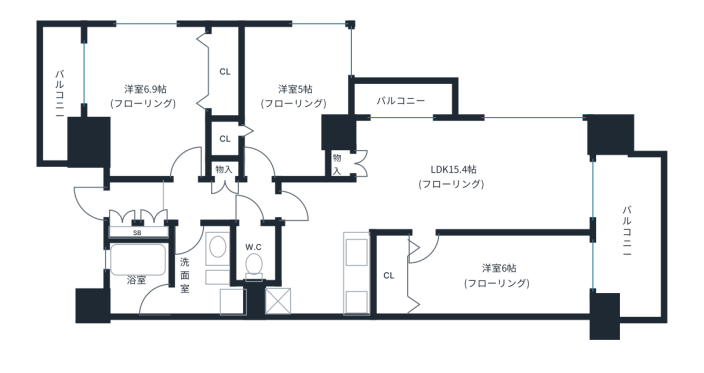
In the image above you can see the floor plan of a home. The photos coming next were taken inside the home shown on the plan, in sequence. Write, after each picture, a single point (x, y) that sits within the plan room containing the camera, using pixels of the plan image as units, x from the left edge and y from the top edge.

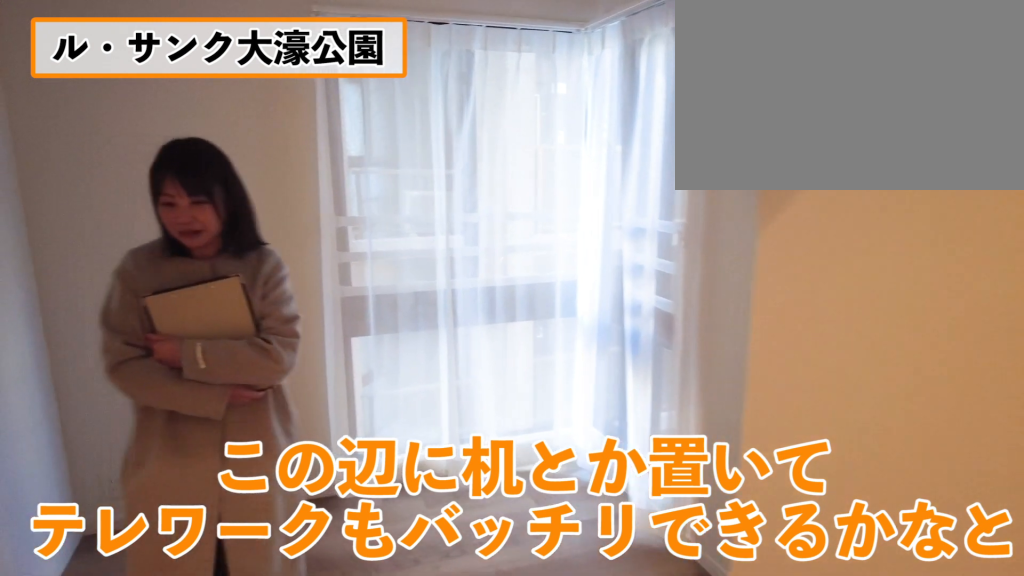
(294, 98)
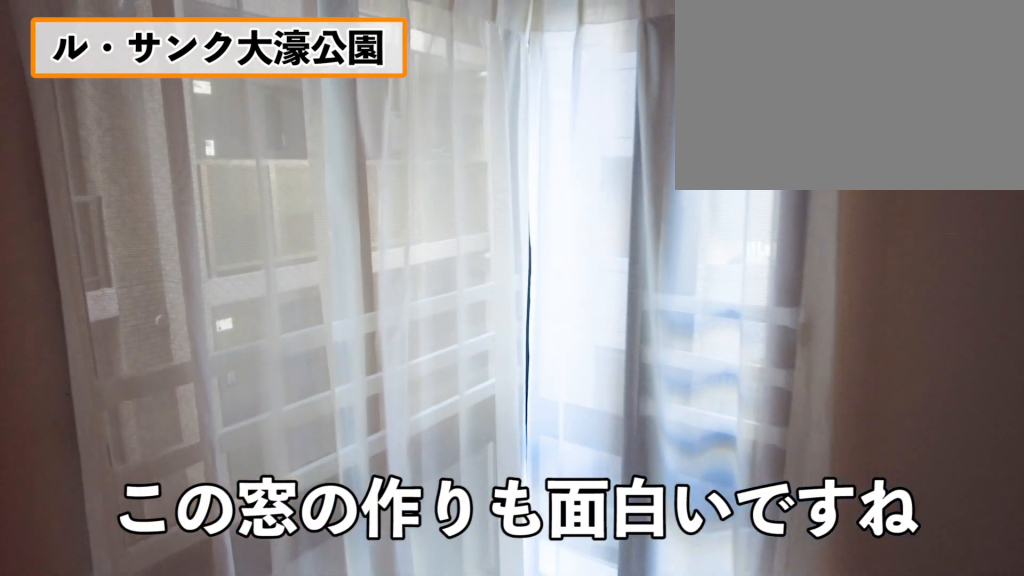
(294, 98)
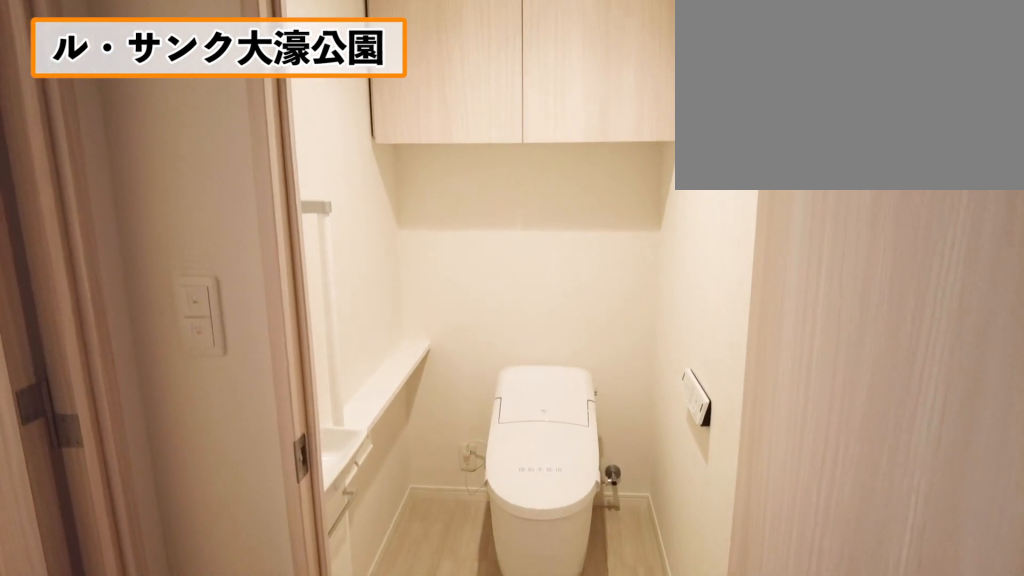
(257, 258)
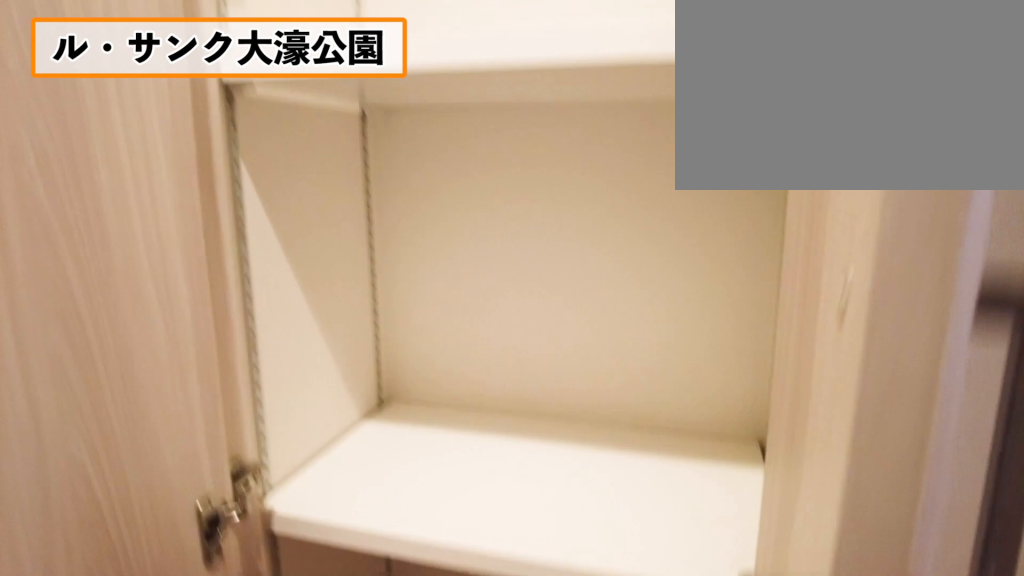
(224, 197)
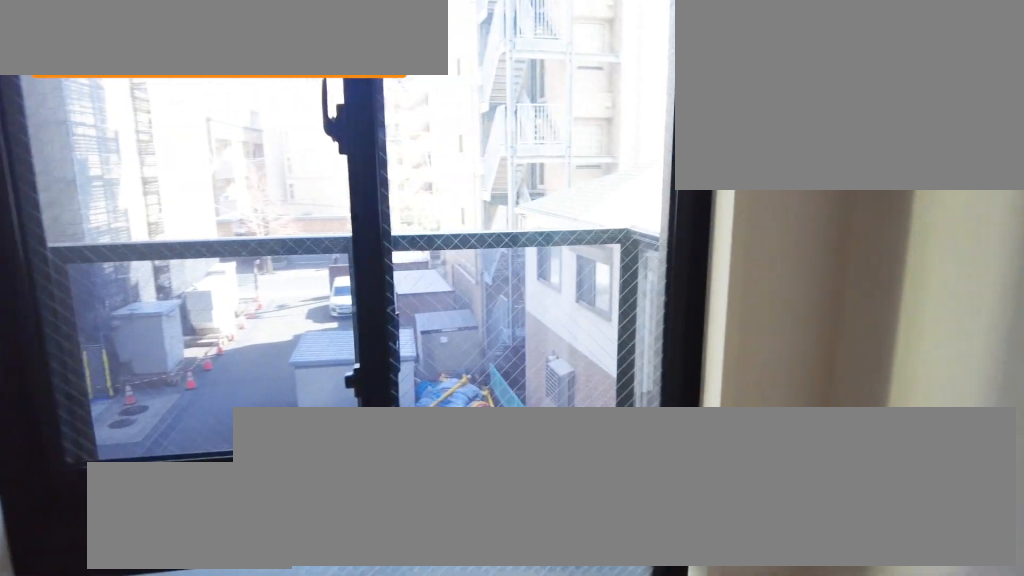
(146, 94)
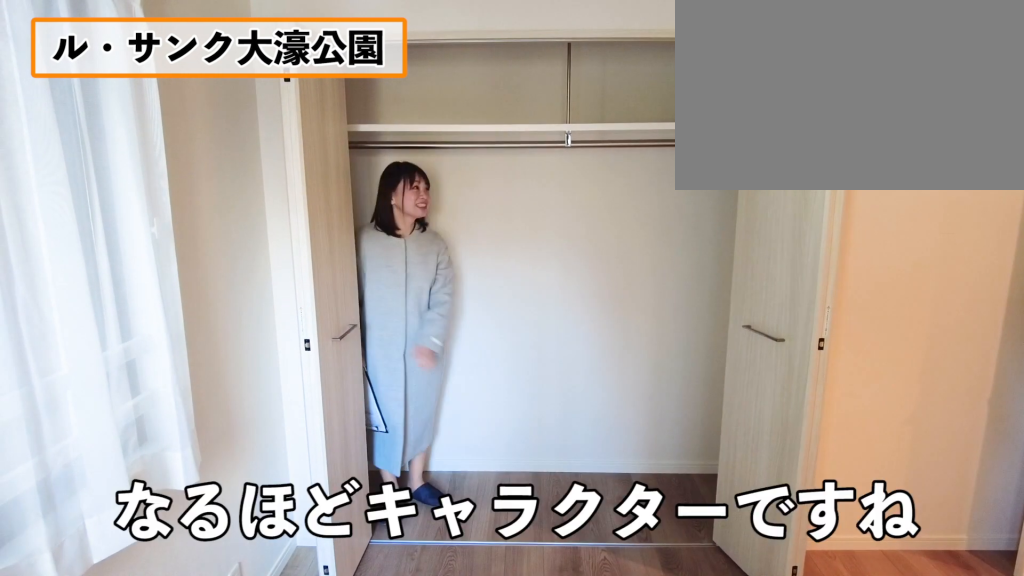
(146, 94)
